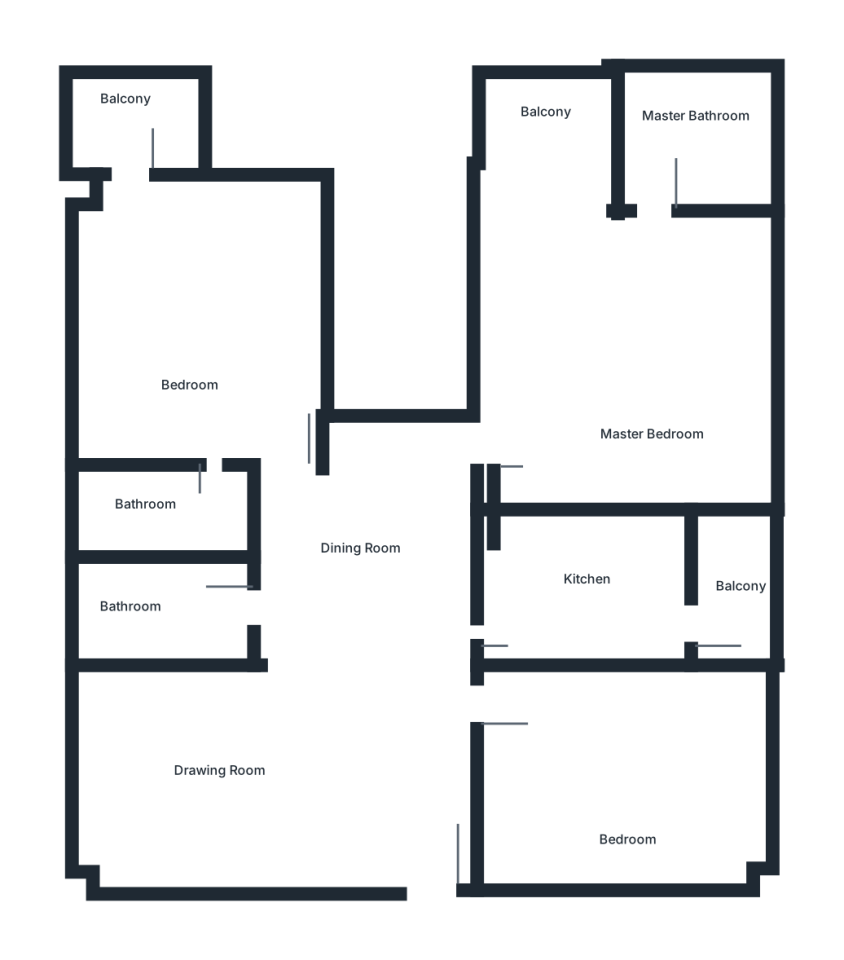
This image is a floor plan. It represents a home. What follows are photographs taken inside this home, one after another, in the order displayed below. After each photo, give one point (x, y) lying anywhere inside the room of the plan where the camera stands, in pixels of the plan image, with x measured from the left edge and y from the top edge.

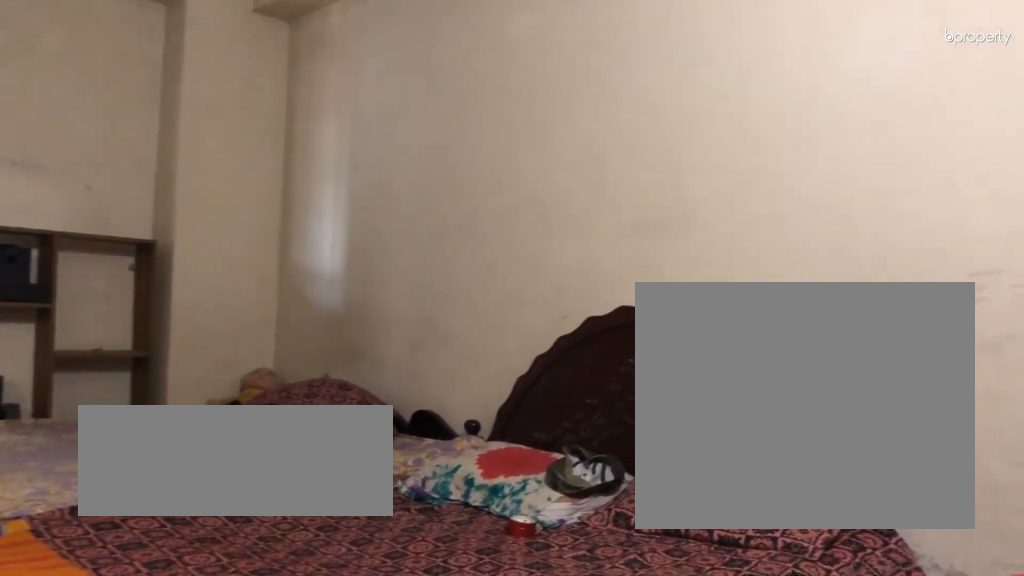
(623, 787)
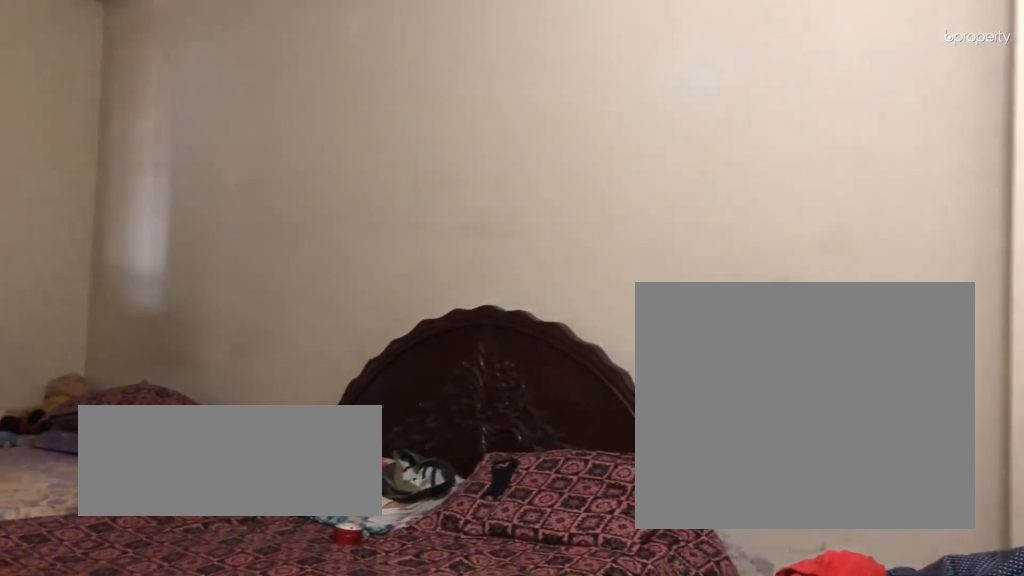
(623, 787)
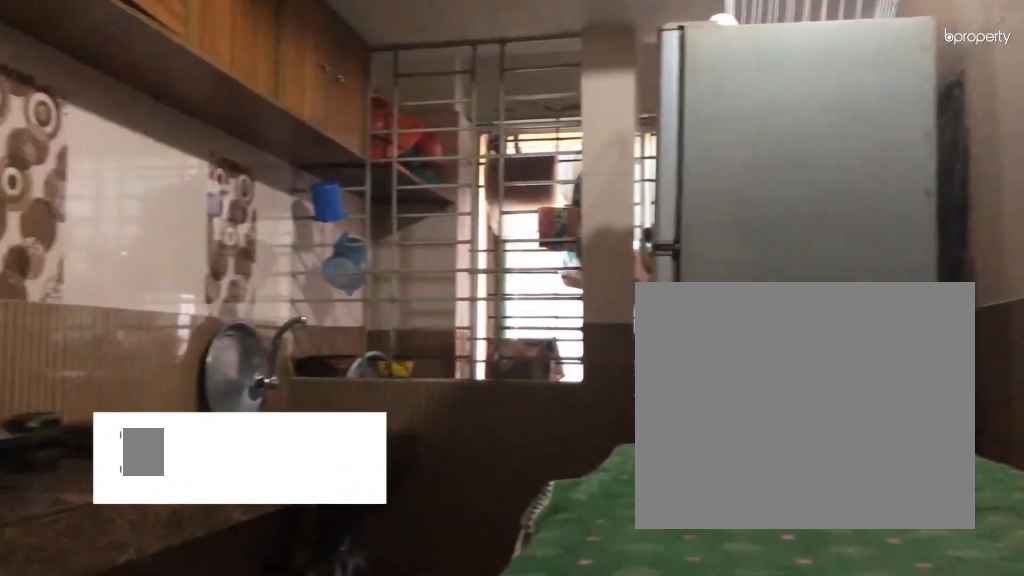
(577, 579)
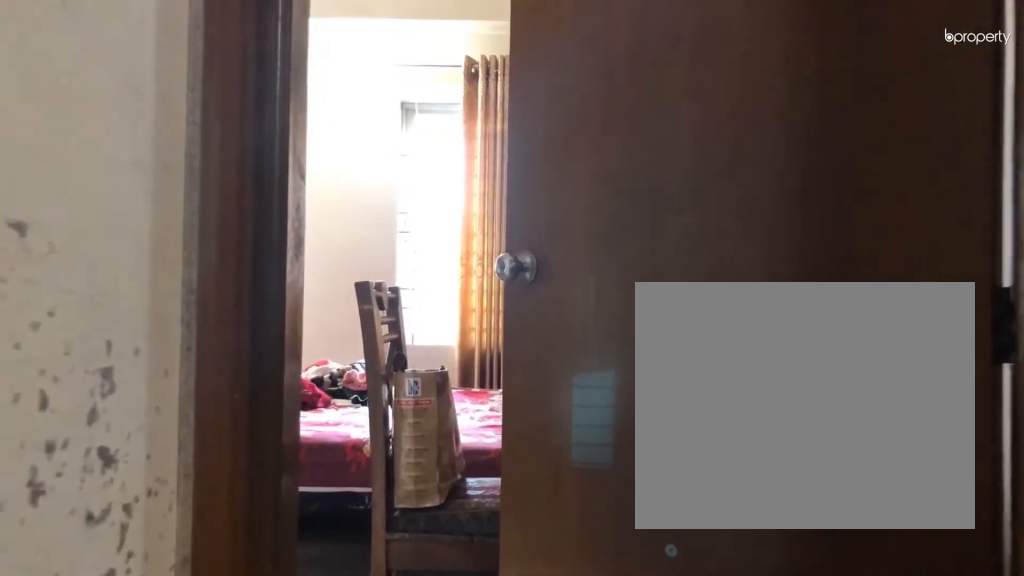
(315, 481)
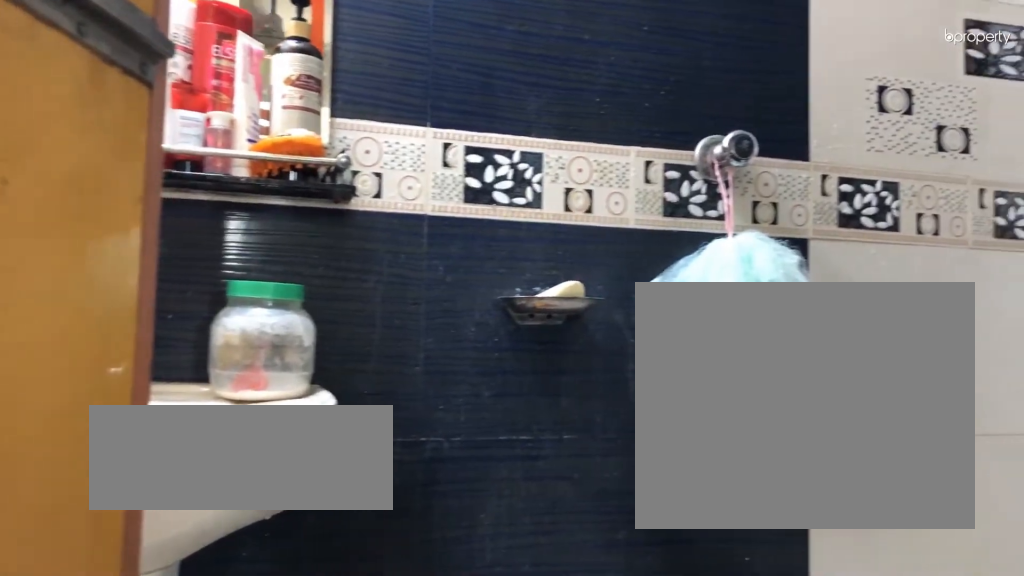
(147, 521)
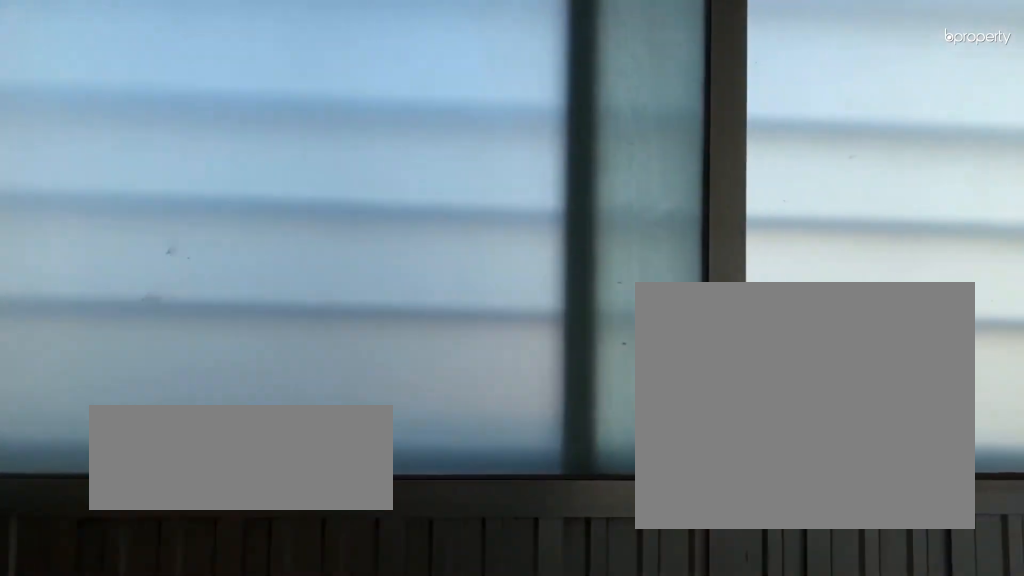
(125, 91)
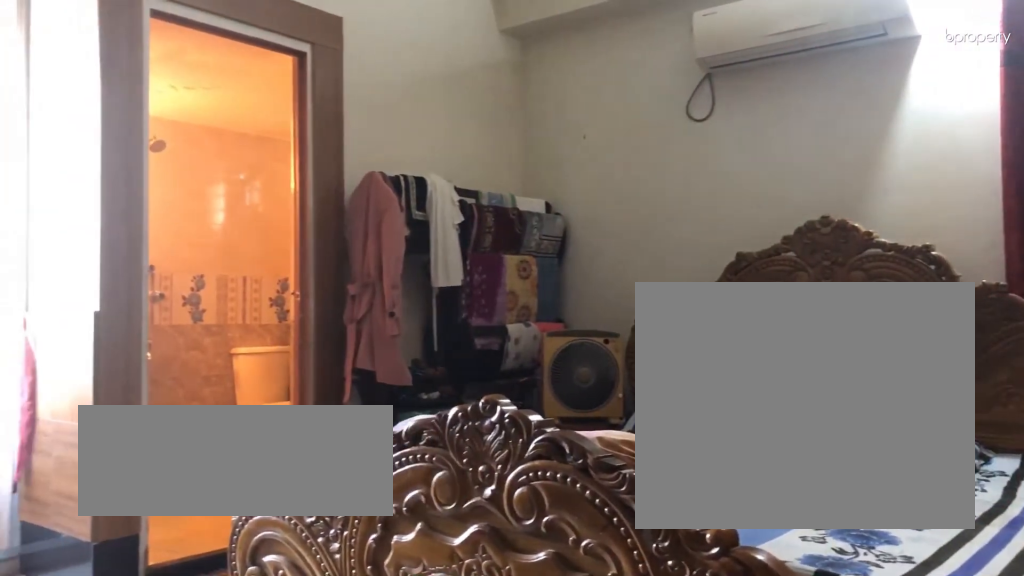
(633, 393)
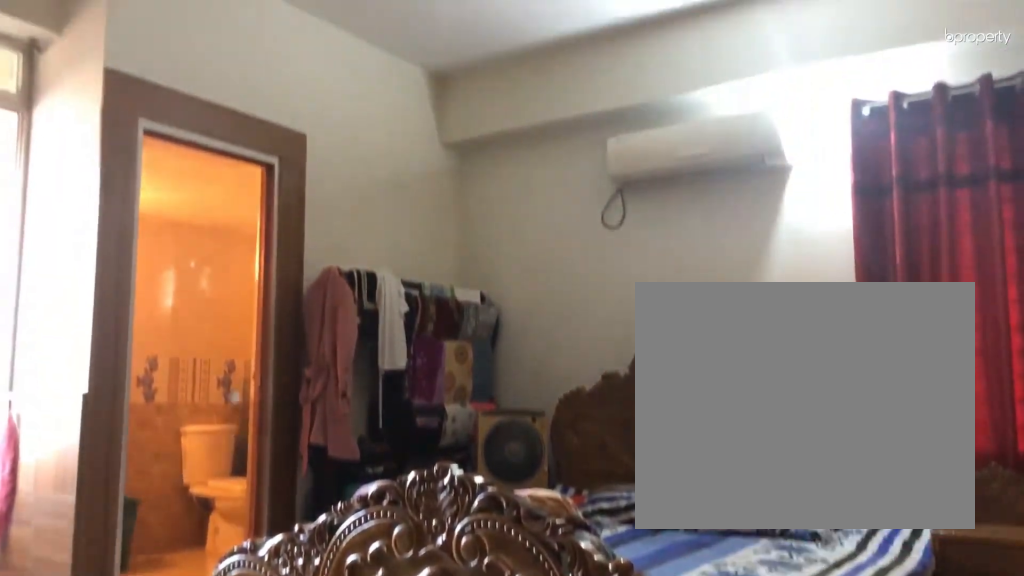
(634, 393)
